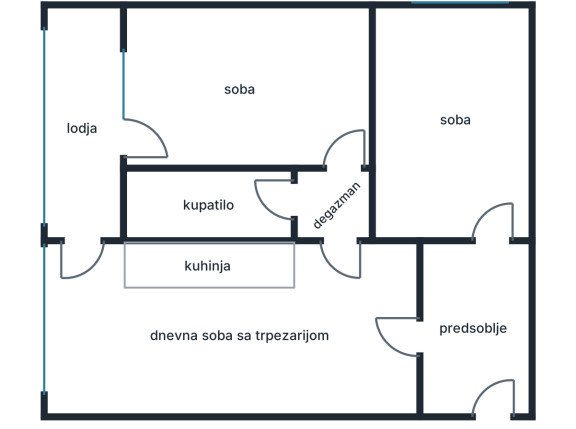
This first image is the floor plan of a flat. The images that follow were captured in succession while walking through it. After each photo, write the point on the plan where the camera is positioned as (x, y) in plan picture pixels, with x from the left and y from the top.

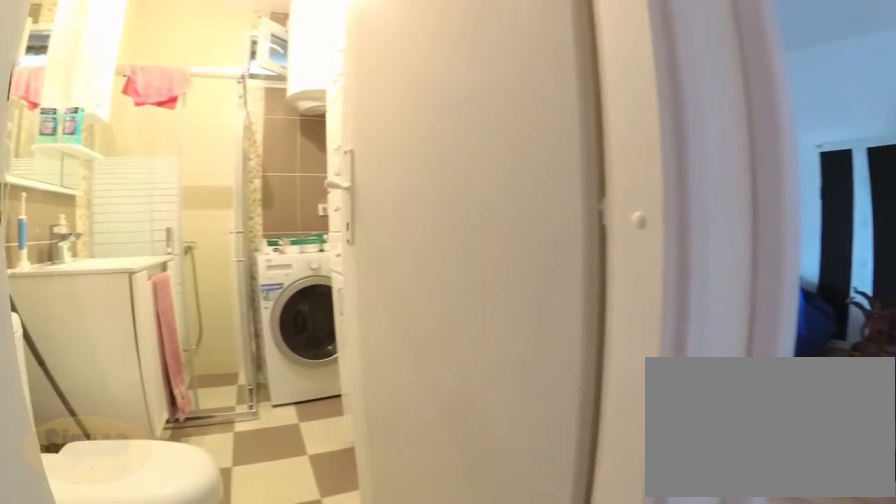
(331, 222)
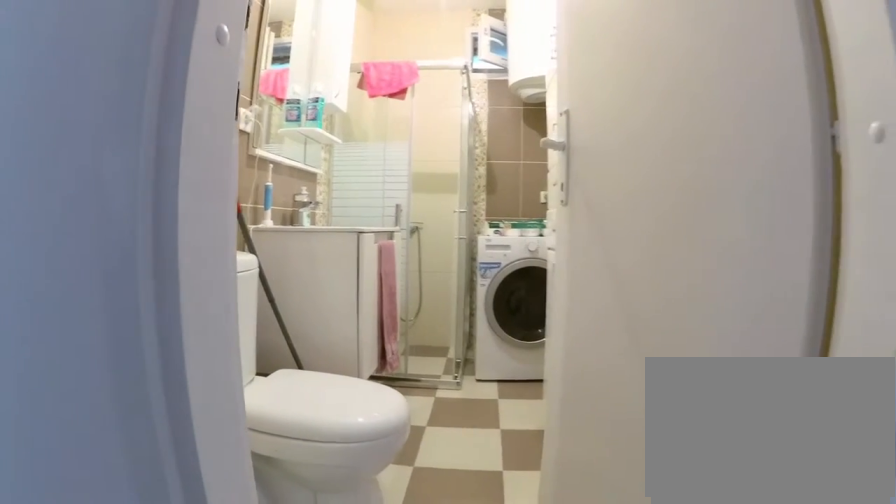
(323, 226)
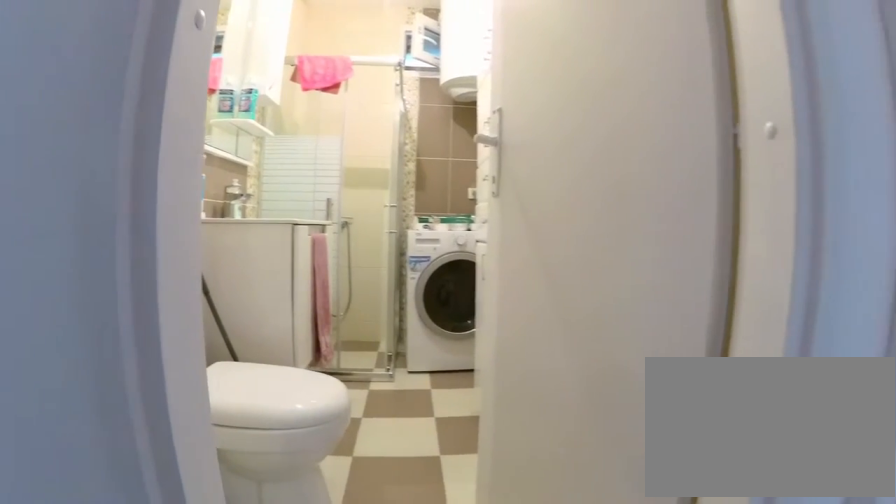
(326, 229)
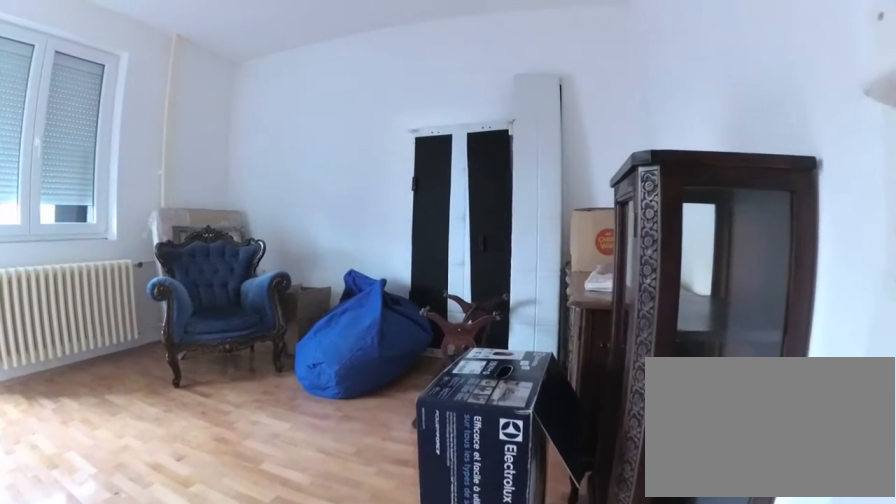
(345, 181)
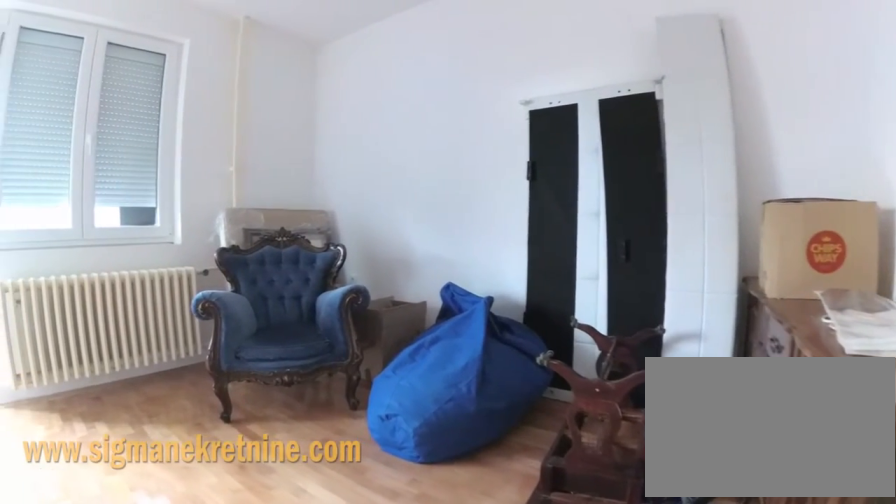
(341, 141)
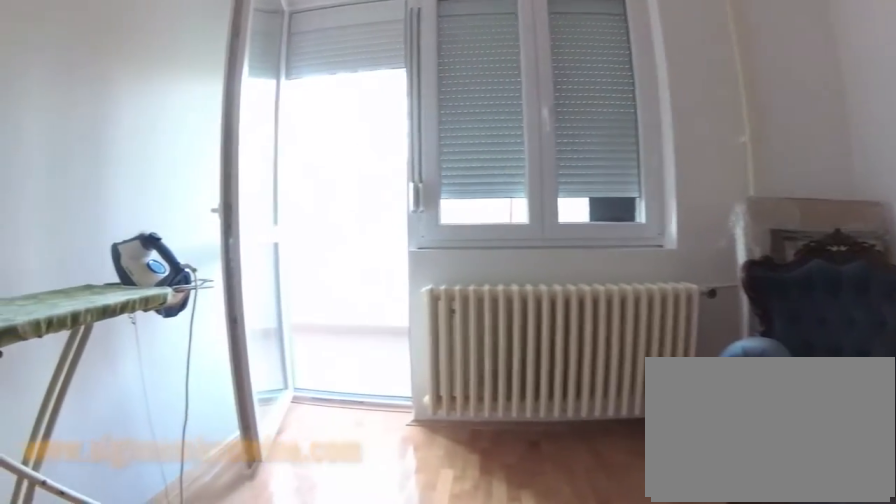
(296, 127)
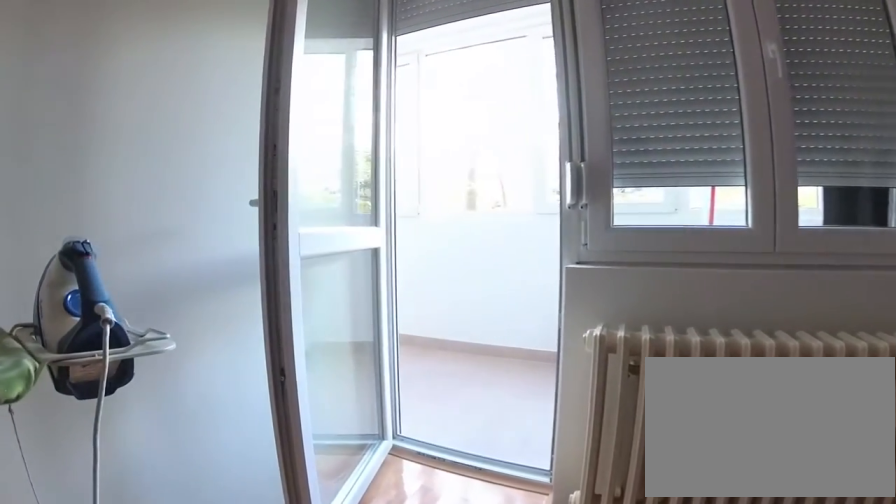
(244, 128)
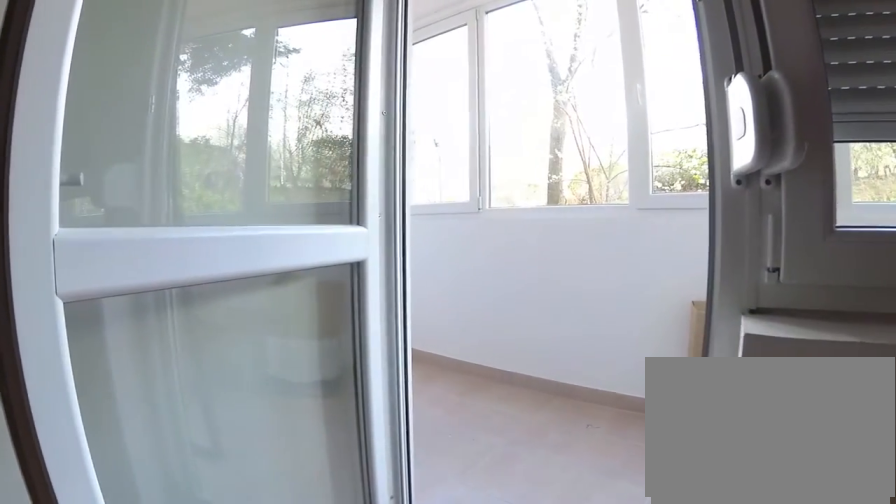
(186, 131)
